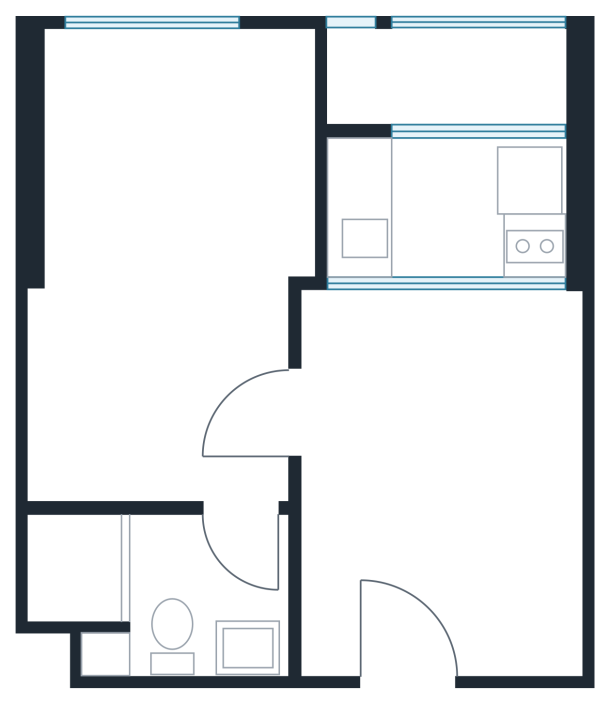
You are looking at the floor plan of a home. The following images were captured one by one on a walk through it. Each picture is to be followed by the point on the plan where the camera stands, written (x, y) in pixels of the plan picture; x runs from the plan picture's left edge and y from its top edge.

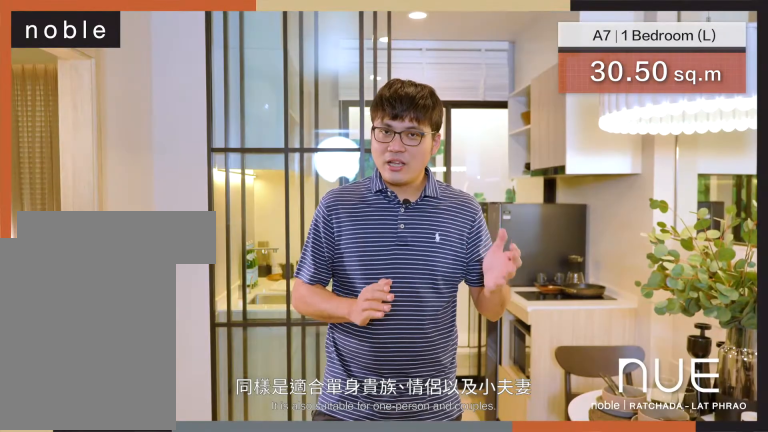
(393, 451)
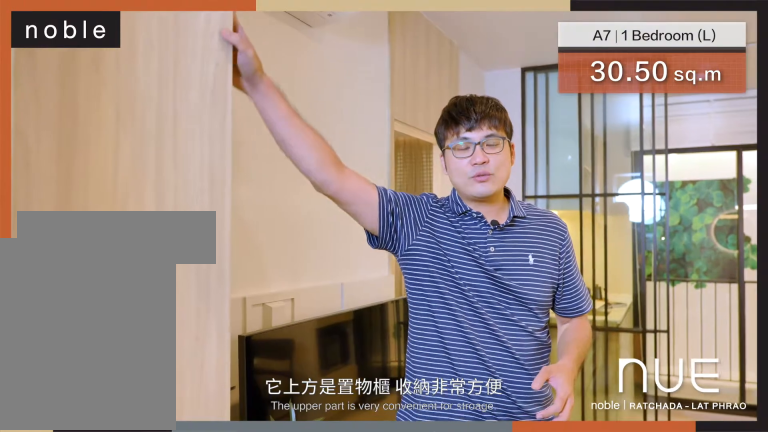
(384, 570)
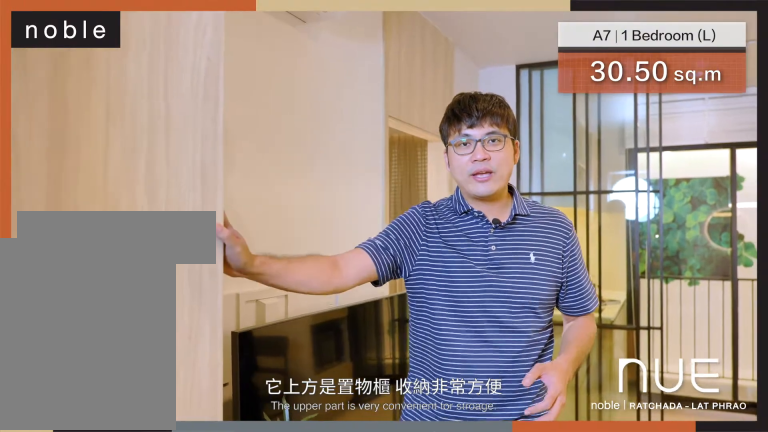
(383, 573)
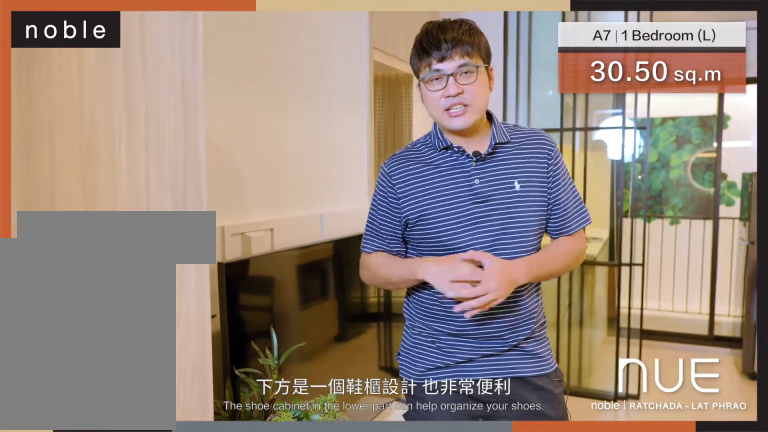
(383, 566)
